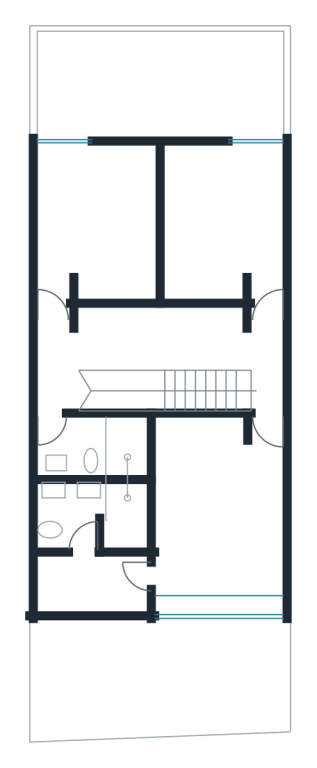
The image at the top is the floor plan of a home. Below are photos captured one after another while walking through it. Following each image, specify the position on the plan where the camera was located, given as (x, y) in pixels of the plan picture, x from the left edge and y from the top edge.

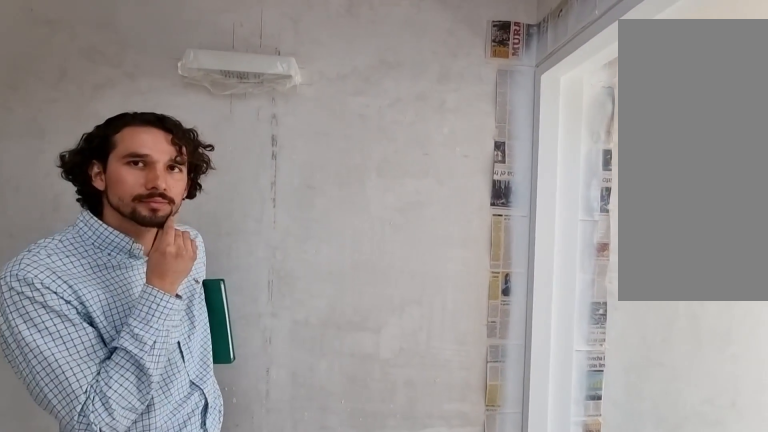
(57, 353)
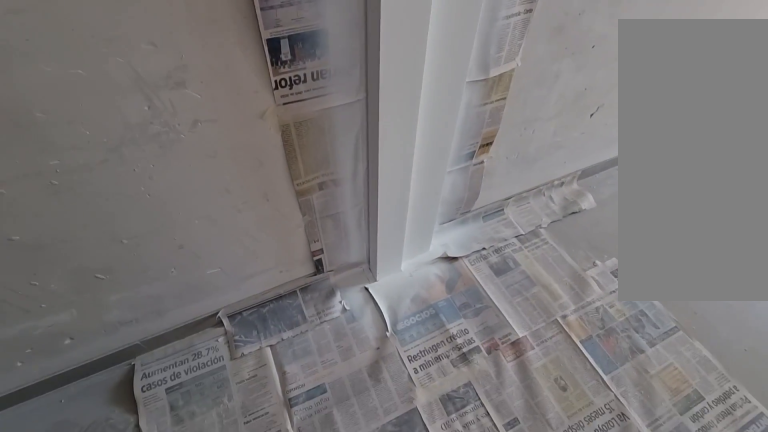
(52, 331)
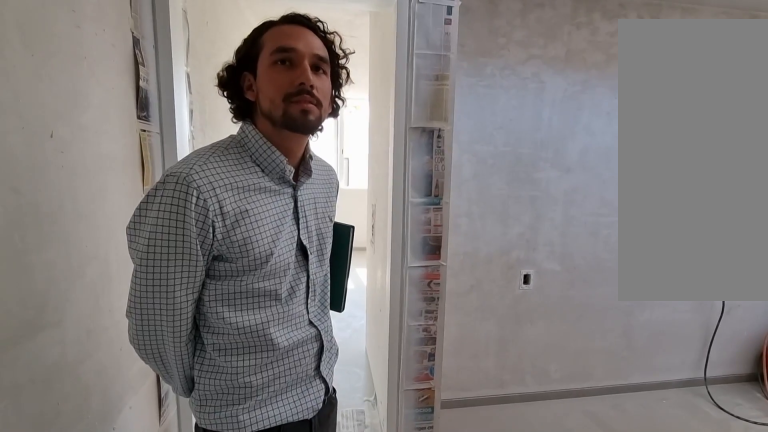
(59, 395)
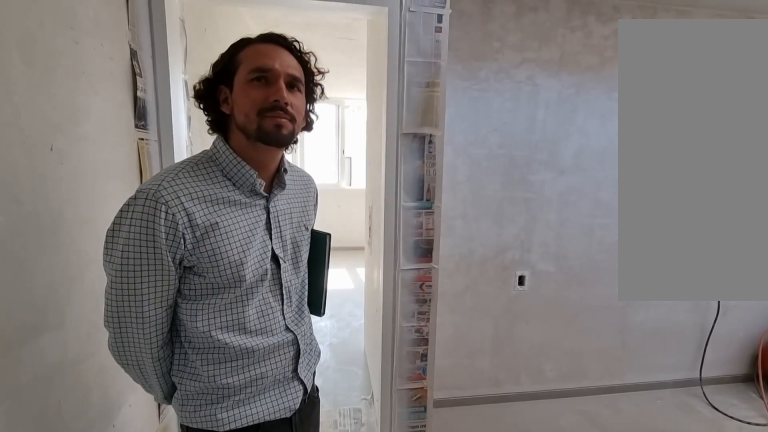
(59, 395)
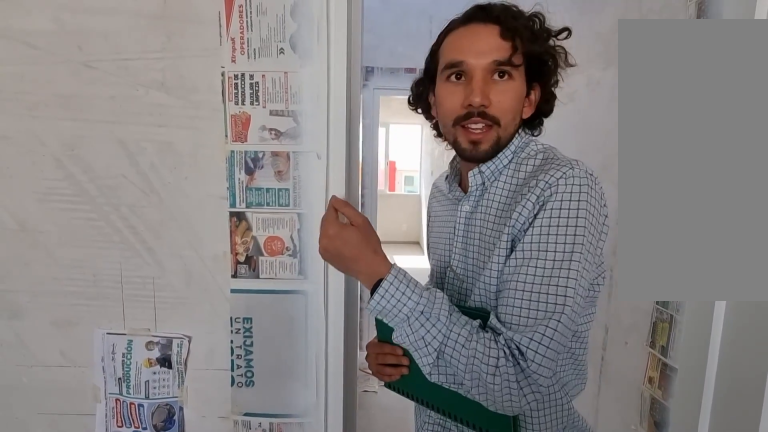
(261, 473)
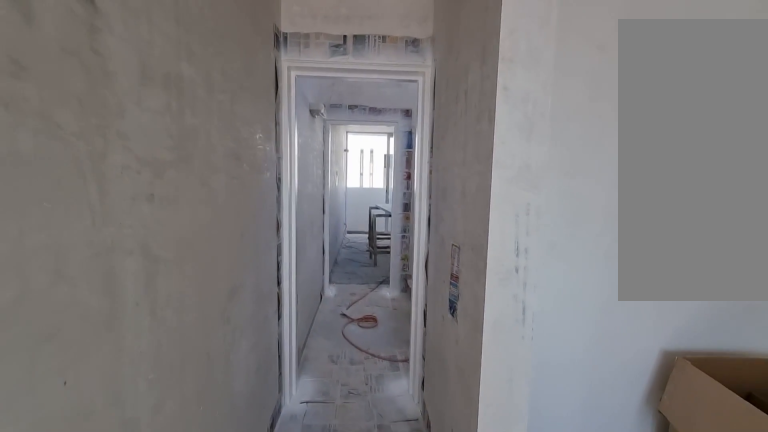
(268, 192)
